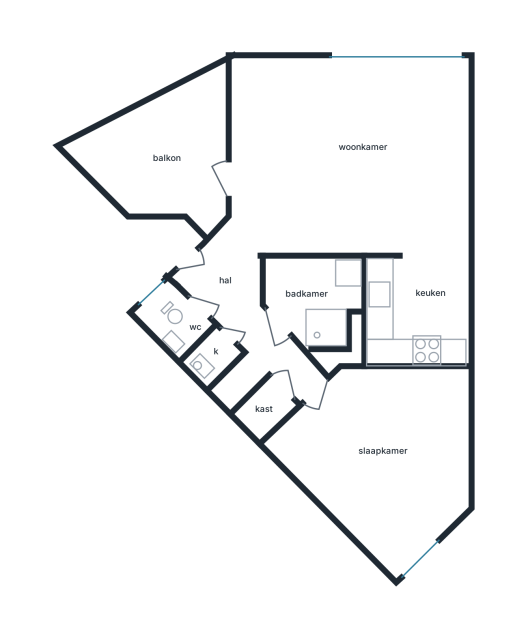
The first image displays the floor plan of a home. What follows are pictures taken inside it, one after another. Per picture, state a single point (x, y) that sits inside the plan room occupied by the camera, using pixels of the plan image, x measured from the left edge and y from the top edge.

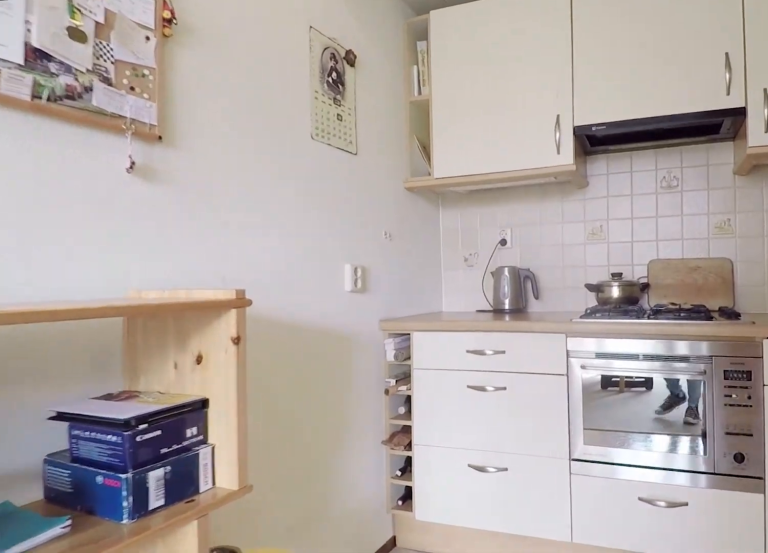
(415, 311)
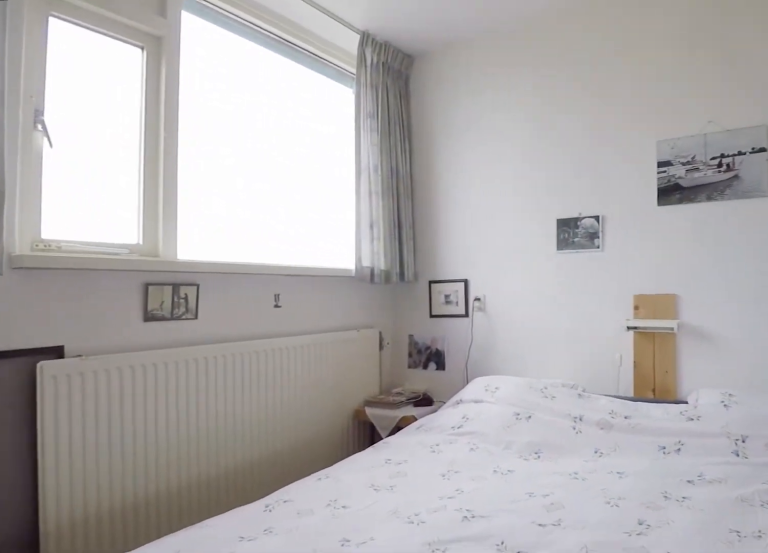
(383, 454)
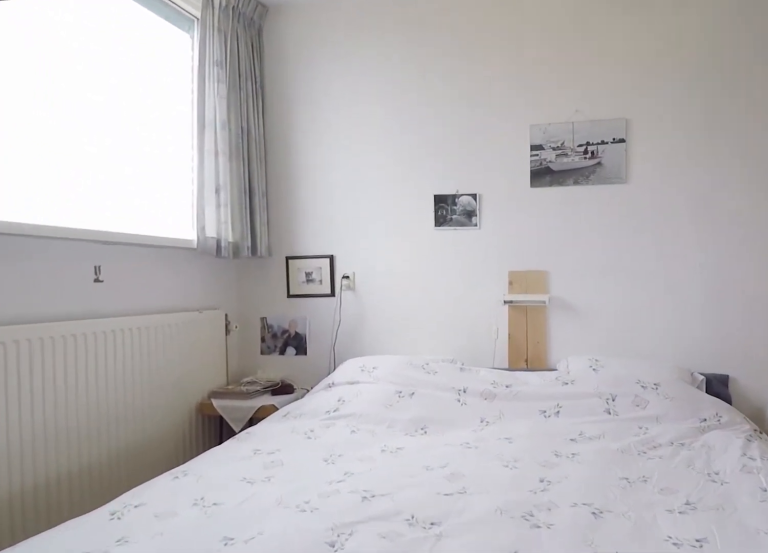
(383, 454)
